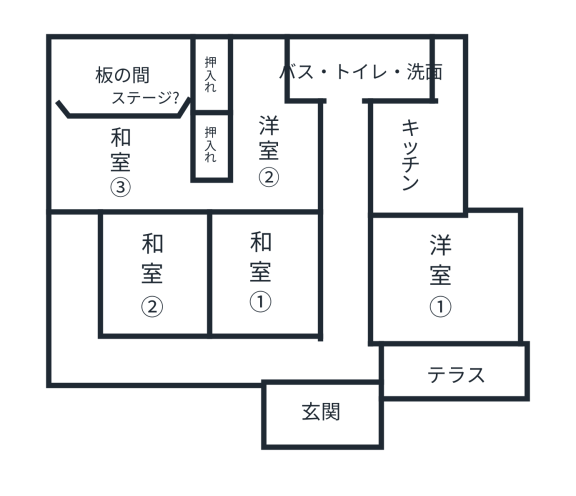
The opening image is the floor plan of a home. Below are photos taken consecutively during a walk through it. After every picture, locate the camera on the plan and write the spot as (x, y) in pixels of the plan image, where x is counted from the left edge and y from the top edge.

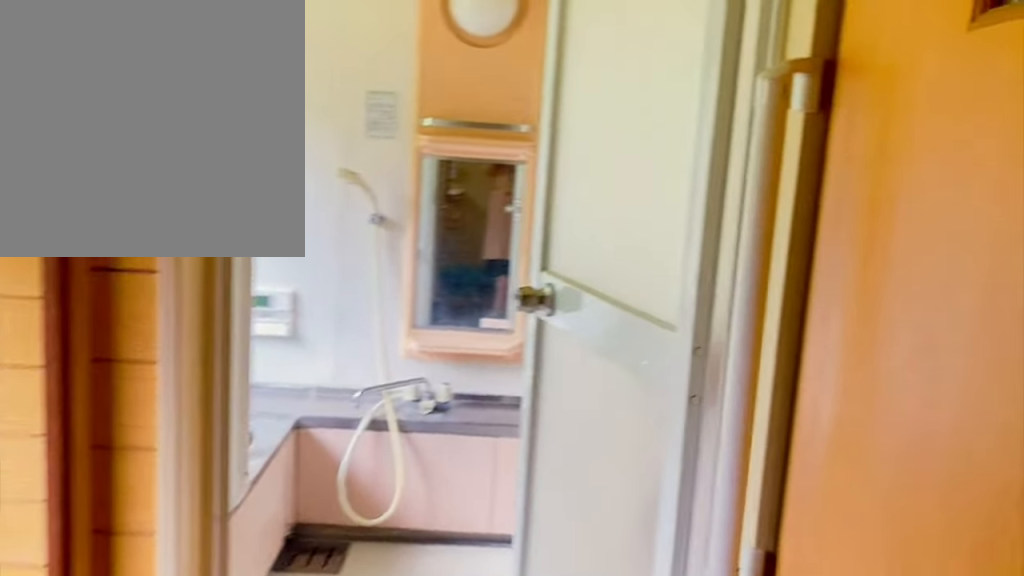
(350, 78)
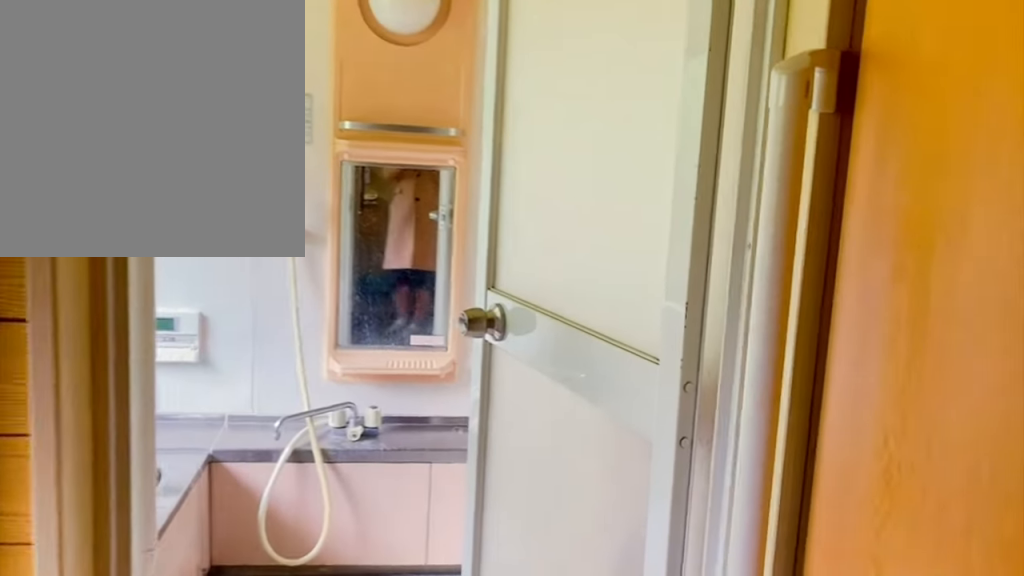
(353, 85)
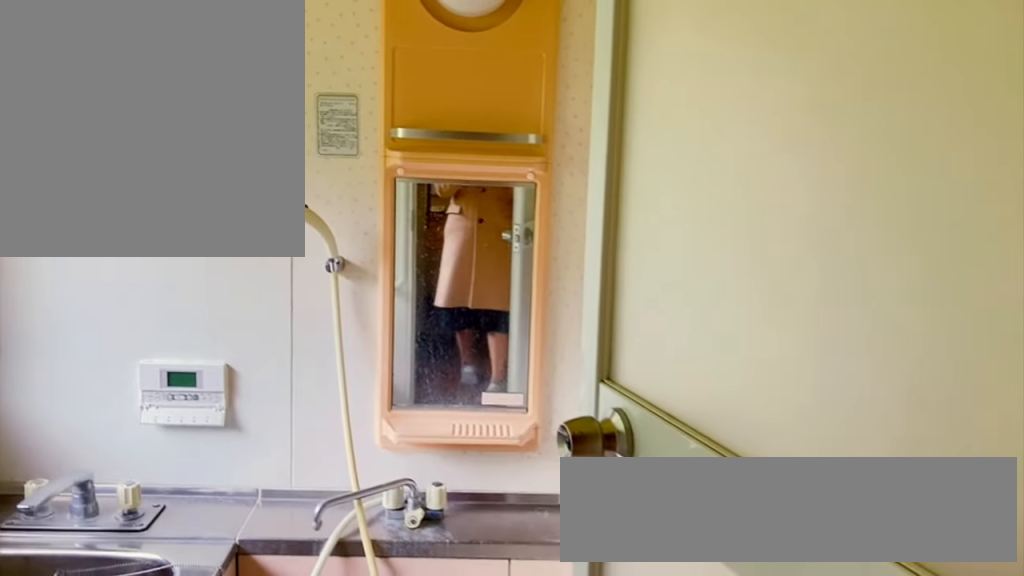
(358, 97)
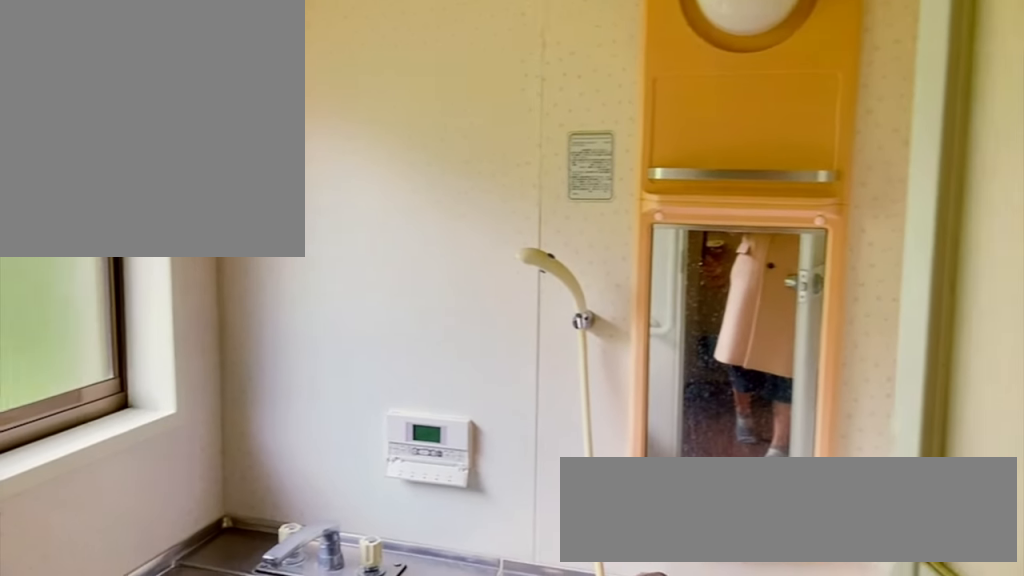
(358, 97)
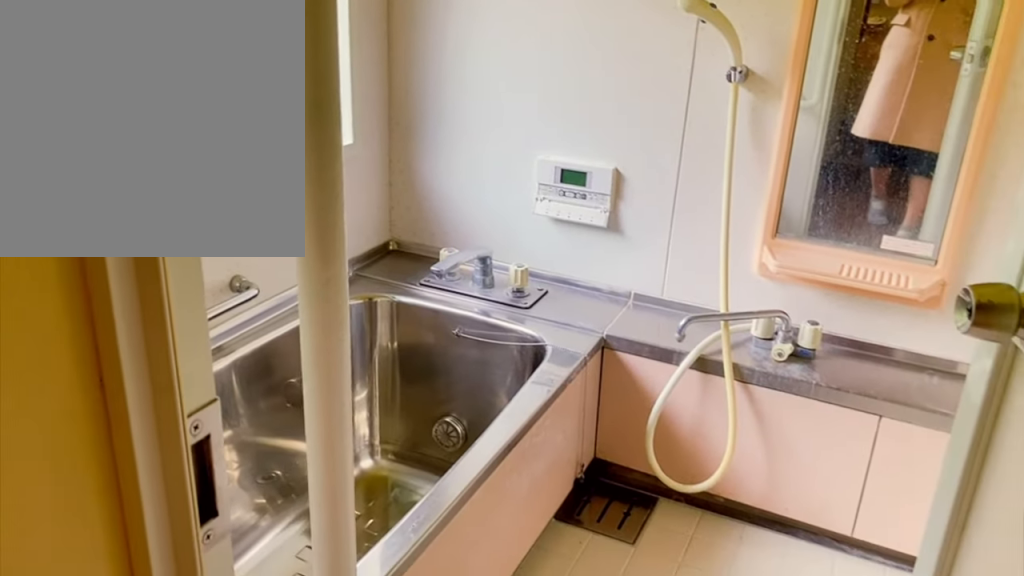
(356, 91)
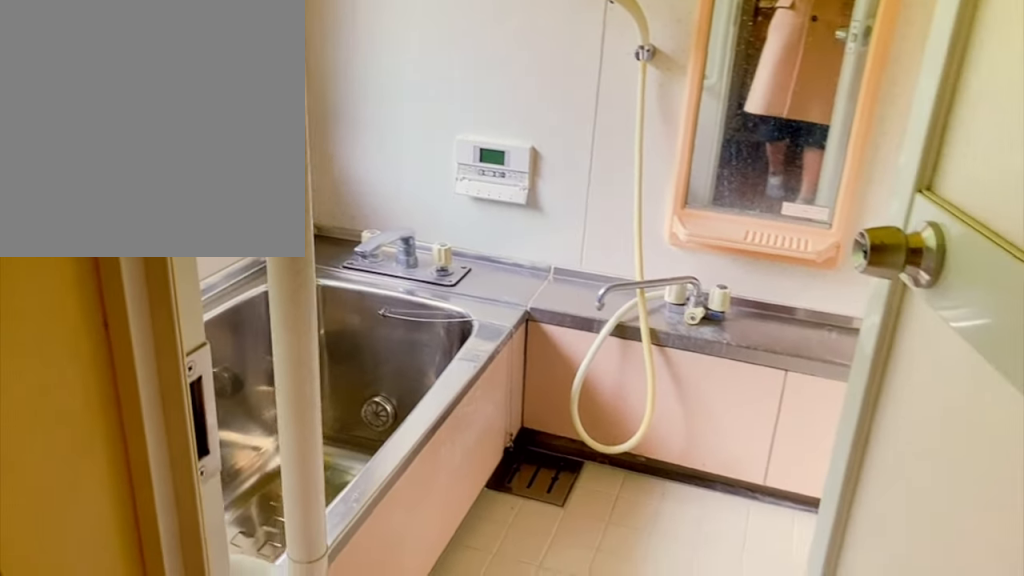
(356, 90)
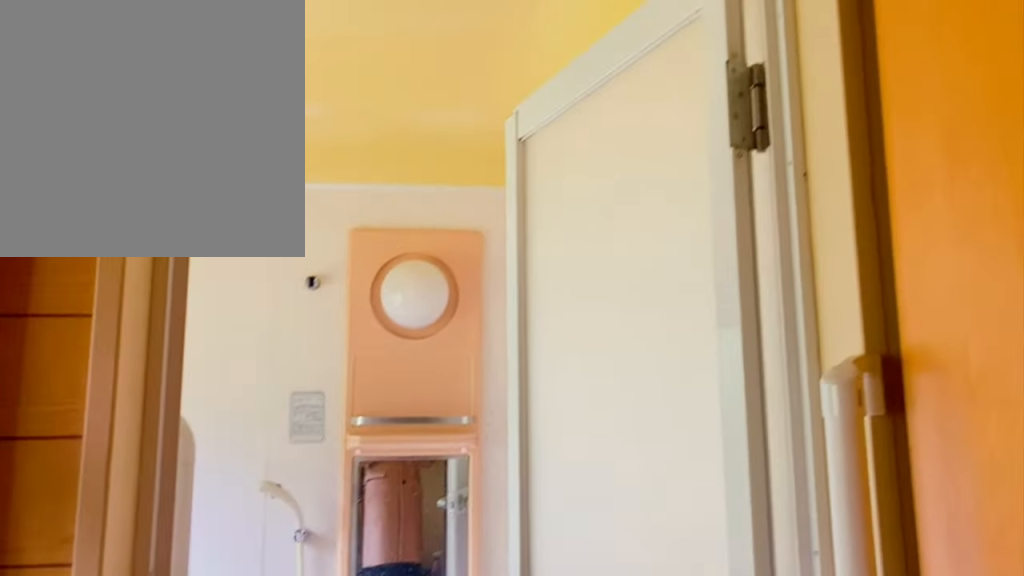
(354, 85)
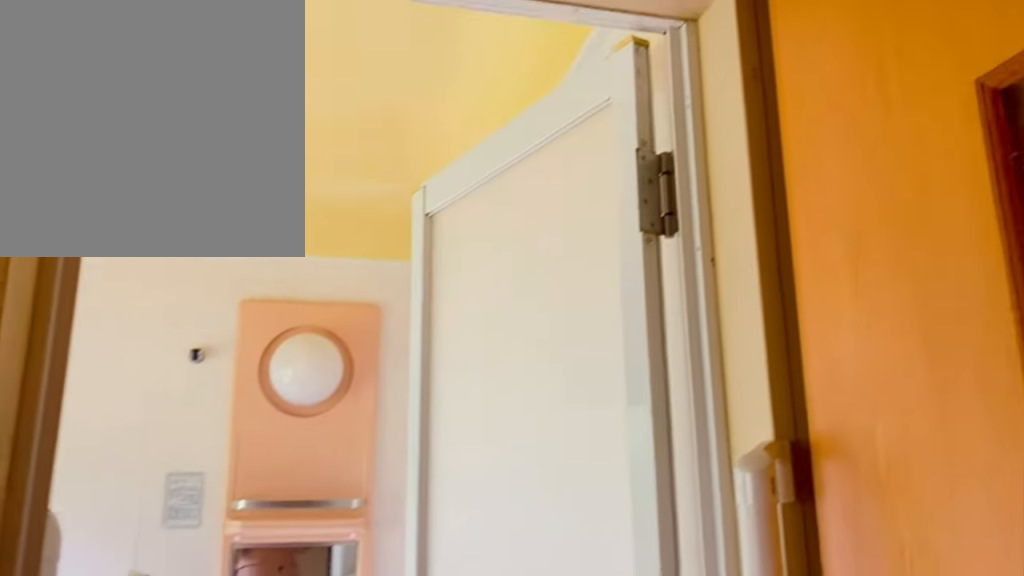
(354, 84)
